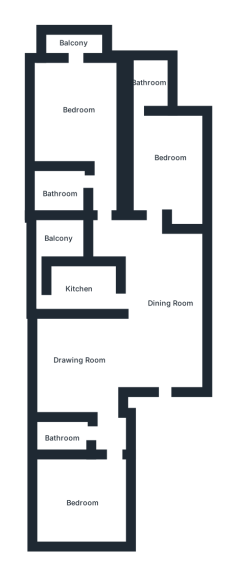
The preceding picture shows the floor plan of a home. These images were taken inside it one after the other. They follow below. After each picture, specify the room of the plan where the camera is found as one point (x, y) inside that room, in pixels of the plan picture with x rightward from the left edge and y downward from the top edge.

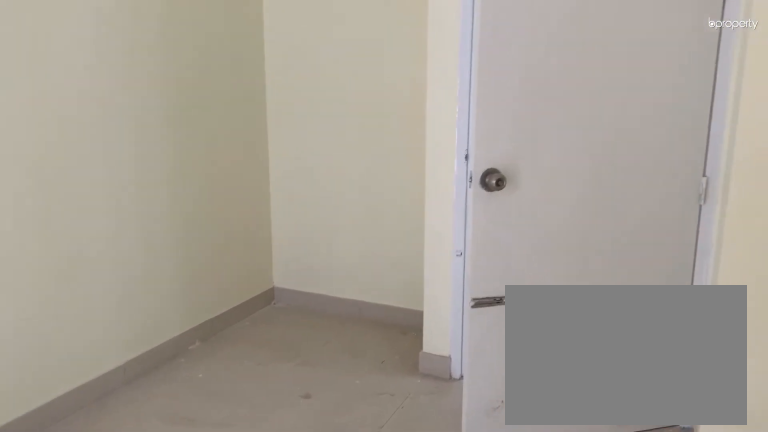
(161, 164)
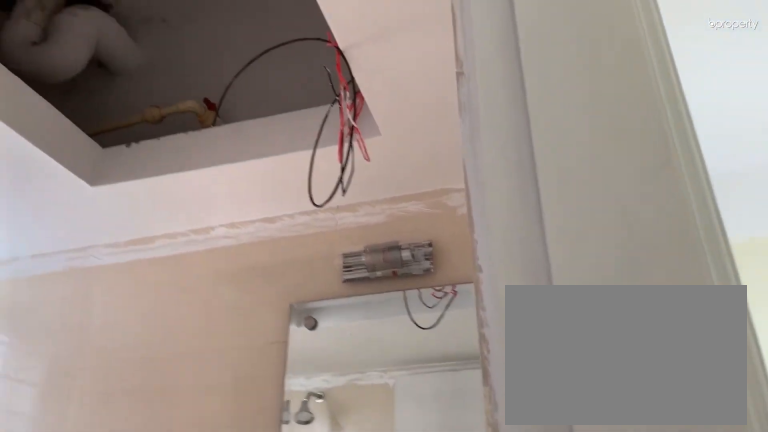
(149, 86)
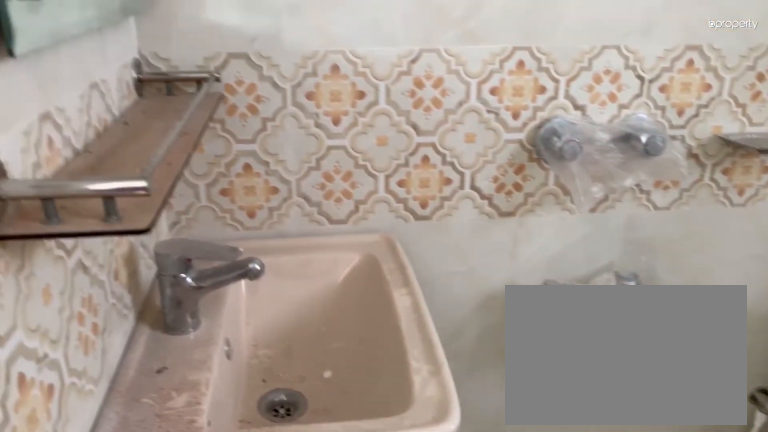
(60, 191)
